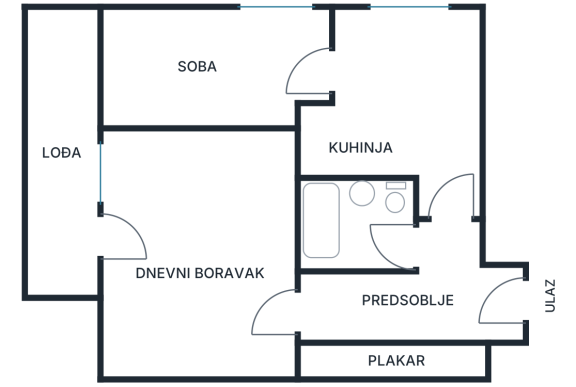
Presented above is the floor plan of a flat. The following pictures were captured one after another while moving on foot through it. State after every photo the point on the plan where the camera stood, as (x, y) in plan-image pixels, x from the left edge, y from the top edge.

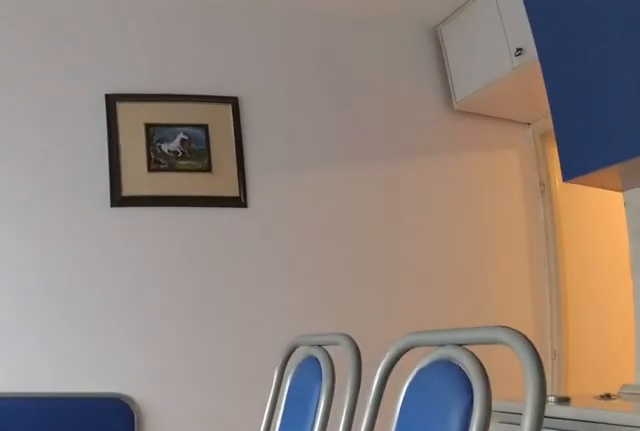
(335, 78)
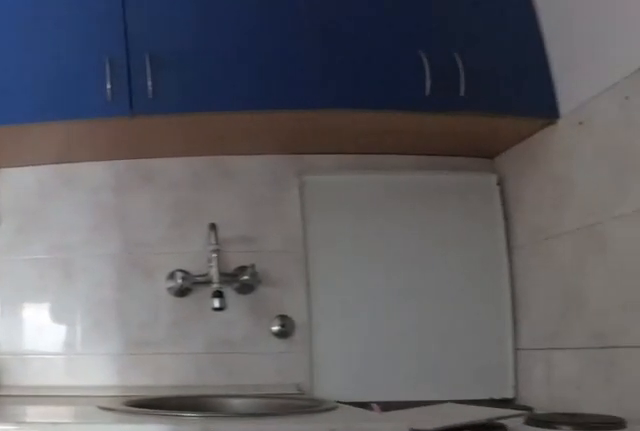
(344, 64)
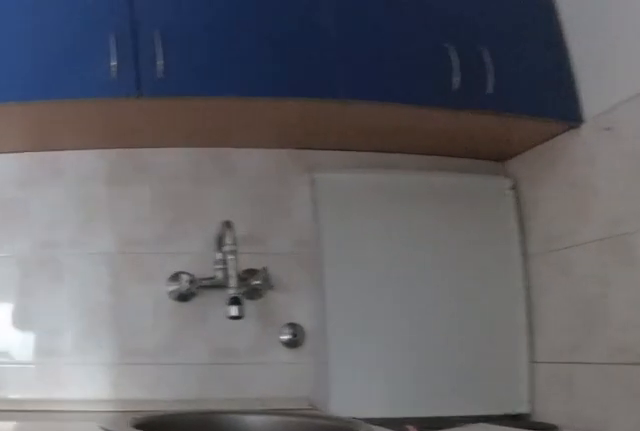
(364, 77)
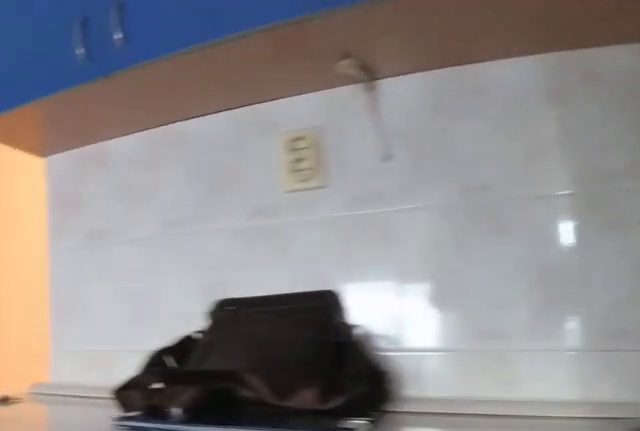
(377, 90)
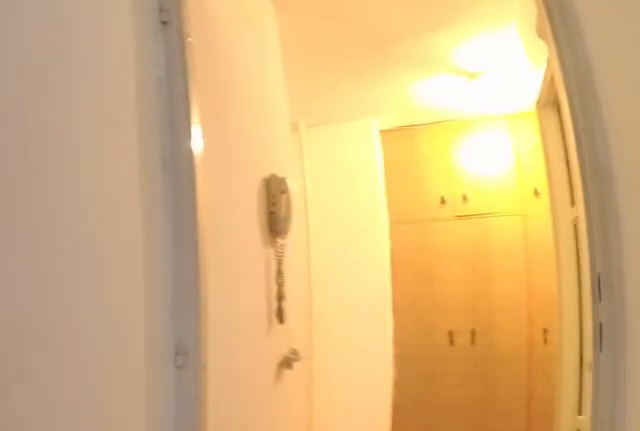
(437, 156)
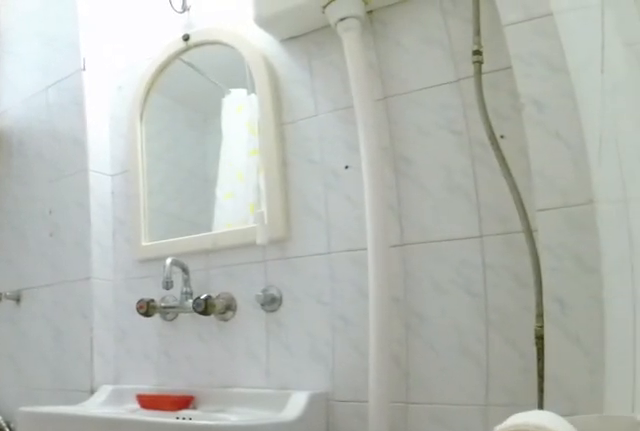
(425, 242)
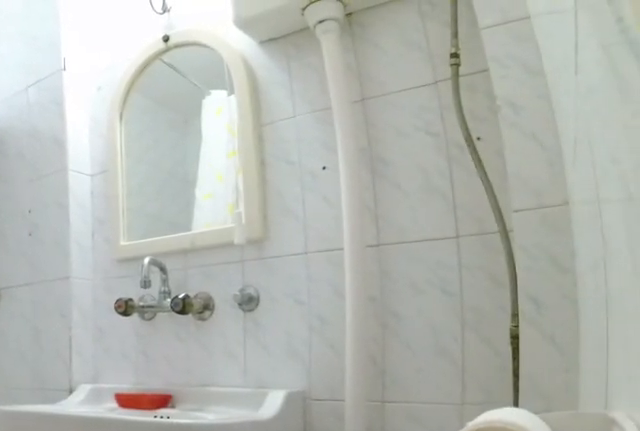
(424, 242)
